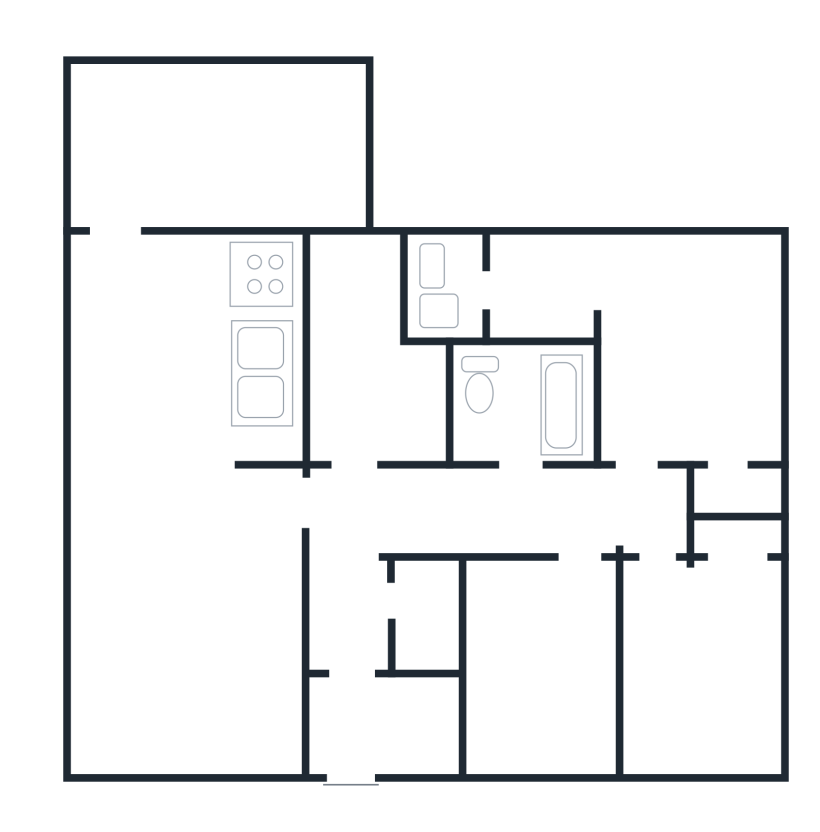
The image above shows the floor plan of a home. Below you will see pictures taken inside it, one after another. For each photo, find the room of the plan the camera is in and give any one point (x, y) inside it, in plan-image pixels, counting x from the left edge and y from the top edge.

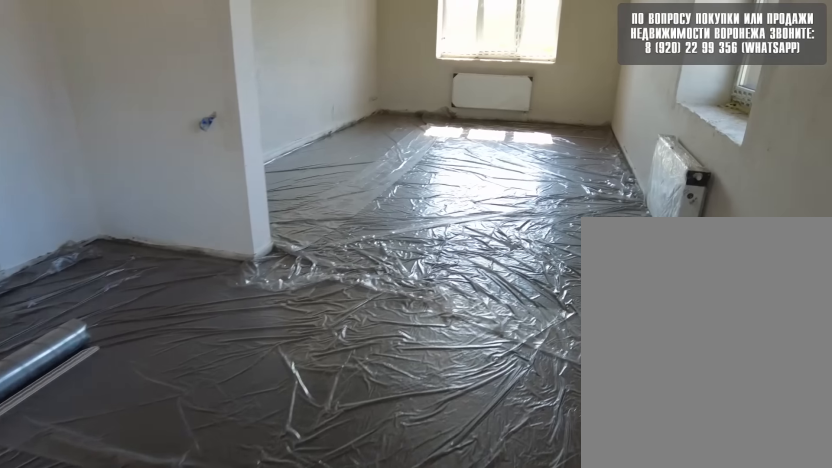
(182, 177)
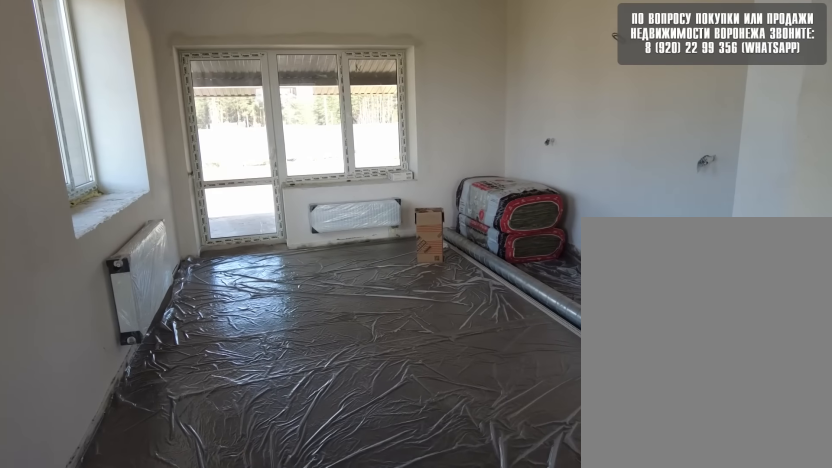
(175, 462)
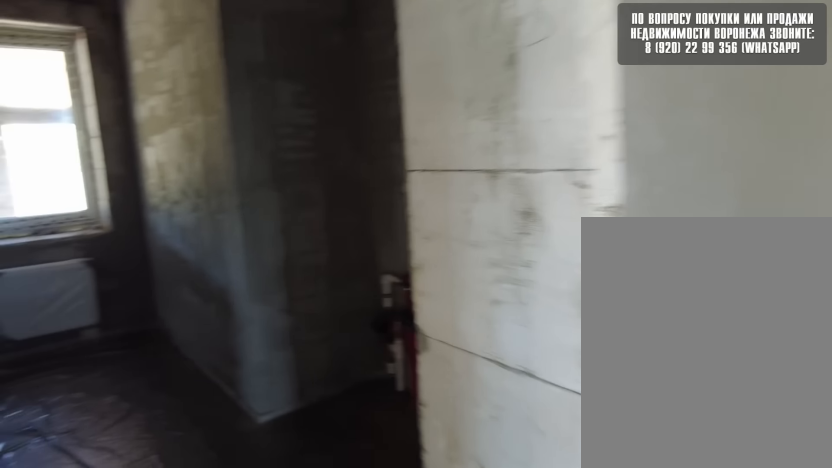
(365, 499)
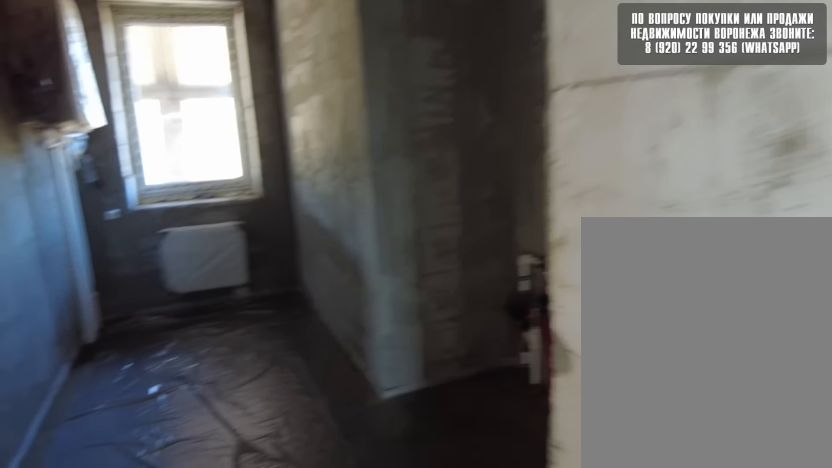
(372, 470)
